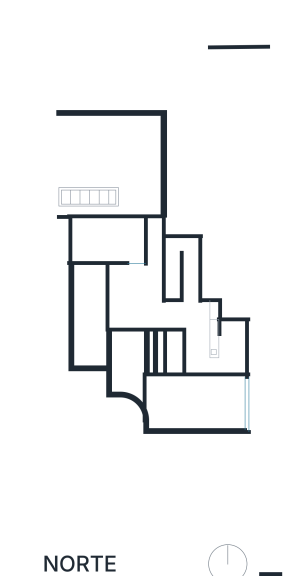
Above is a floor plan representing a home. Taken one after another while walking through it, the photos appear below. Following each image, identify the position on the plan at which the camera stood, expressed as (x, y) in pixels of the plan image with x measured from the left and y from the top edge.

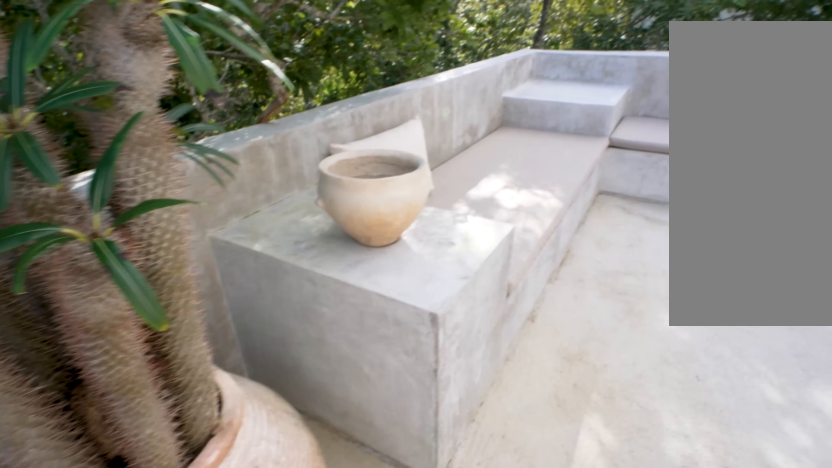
(184, 336)
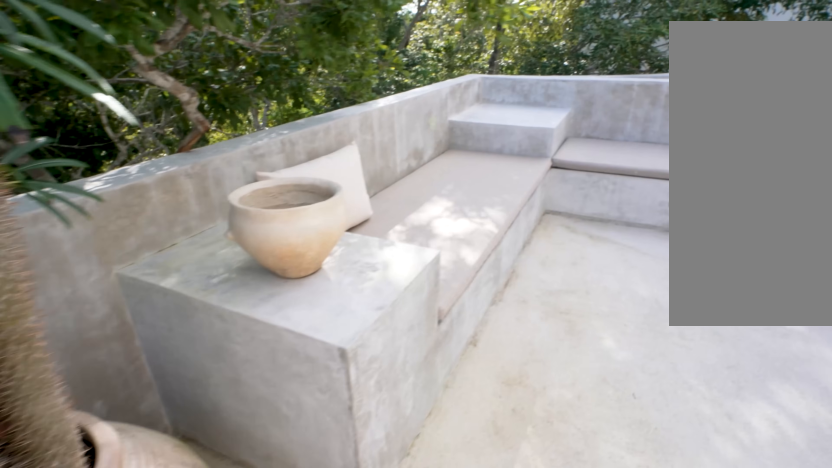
(184, 336)
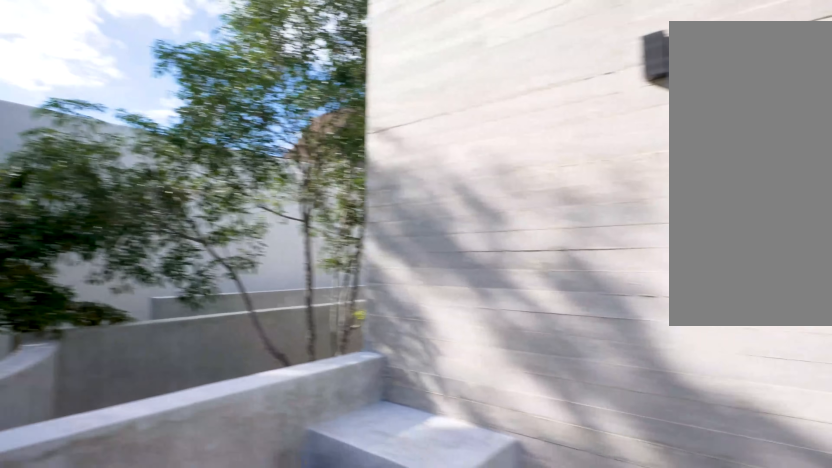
(167, 423)
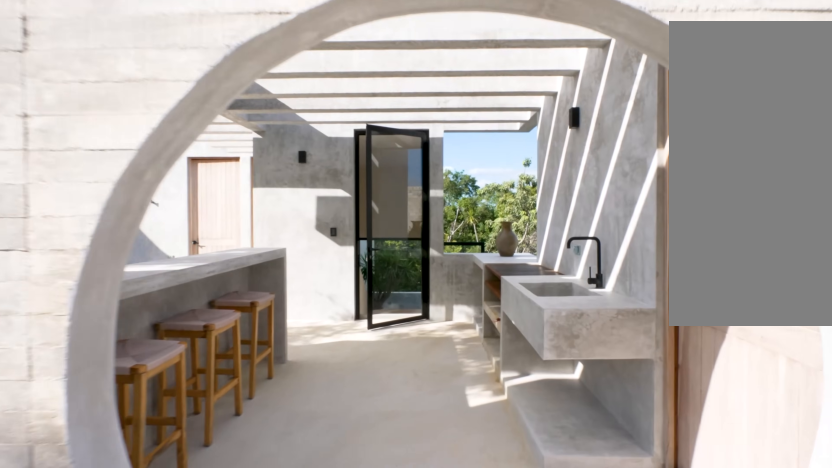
(178, 412)
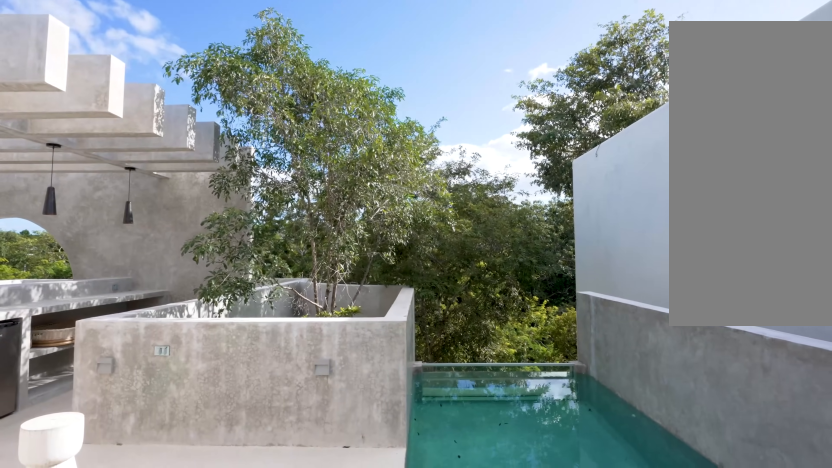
(118, 304)
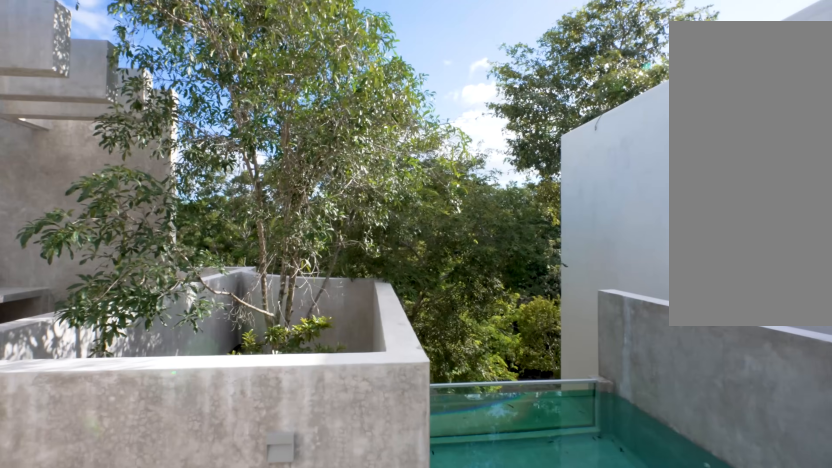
(124, 275)
